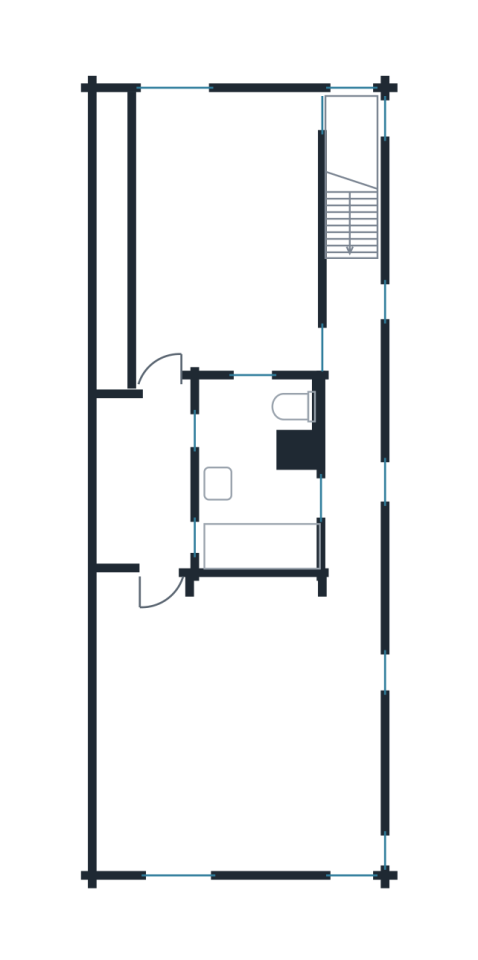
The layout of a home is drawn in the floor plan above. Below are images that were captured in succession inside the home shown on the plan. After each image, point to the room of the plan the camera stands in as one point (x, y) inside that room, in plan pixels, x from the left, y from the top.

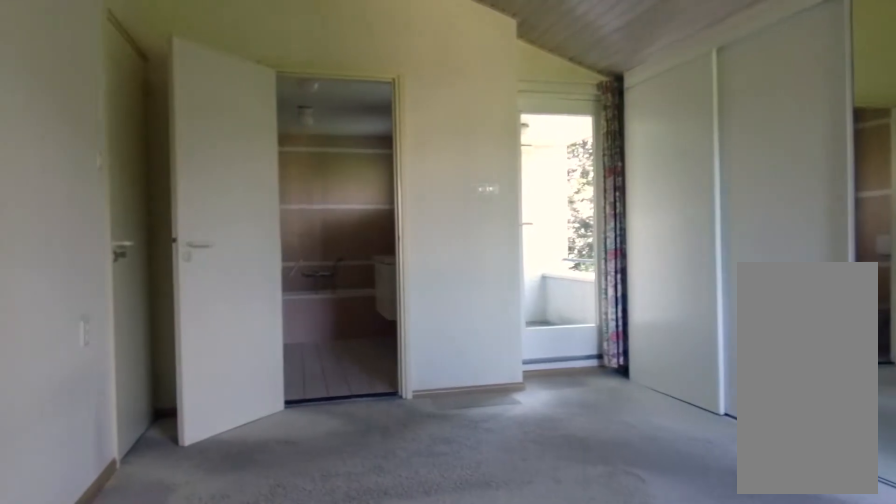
(208, 238)
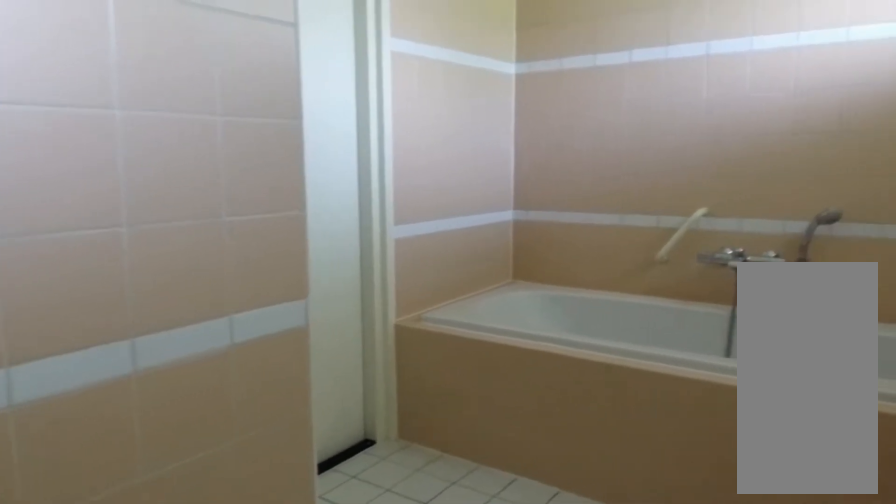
(257, 455)
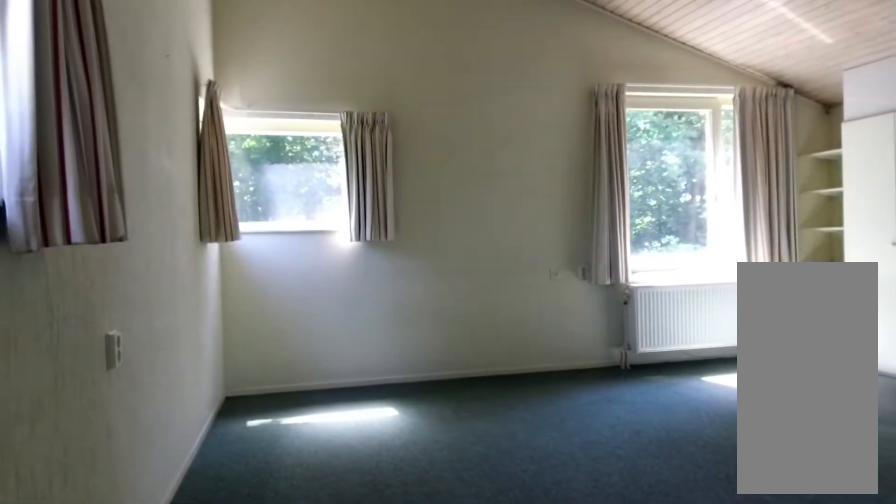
(240, 723)
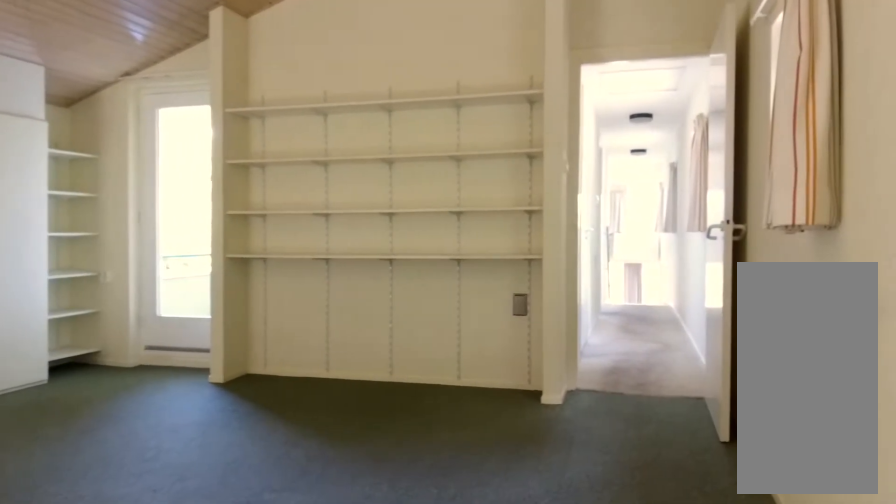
(240, 723)
